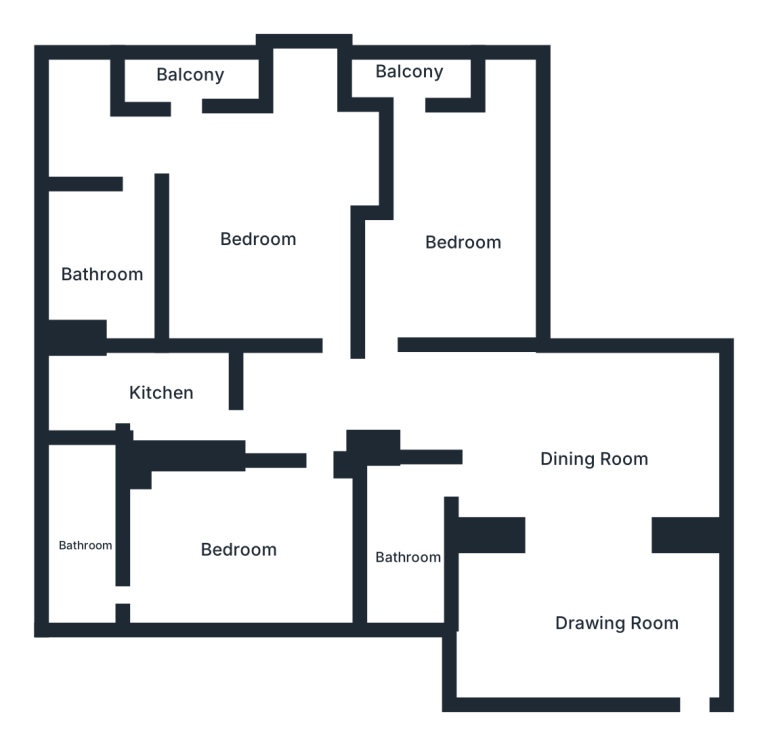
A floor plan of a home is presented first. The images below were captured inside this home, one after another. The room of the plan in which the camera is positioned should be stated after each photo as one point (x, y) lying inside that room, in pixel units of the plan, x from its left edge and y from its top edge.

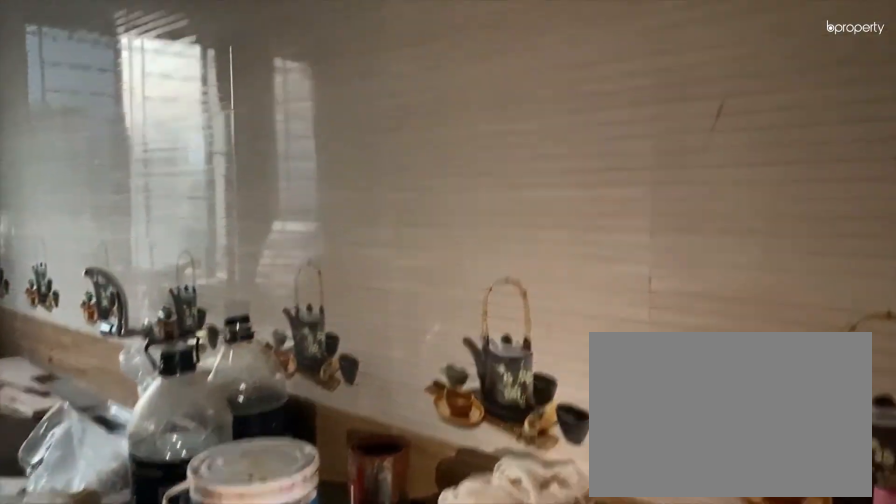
(159, 391)
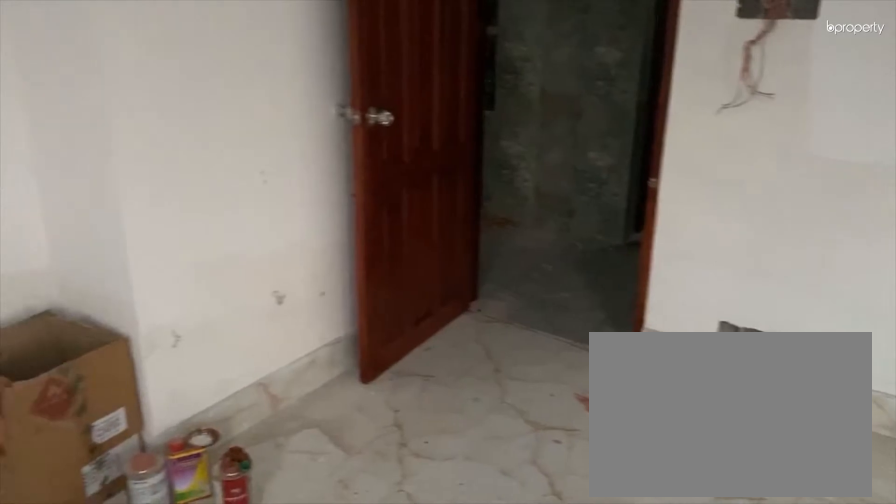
(264, 236)
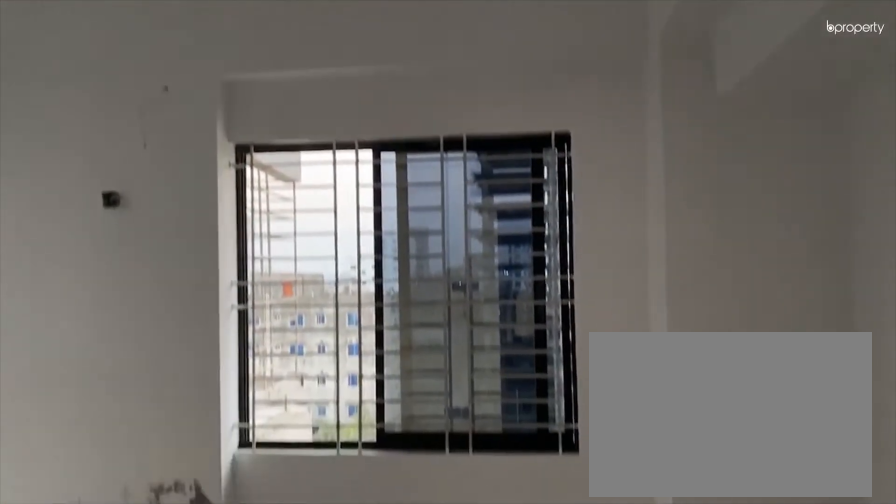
(264, 236)
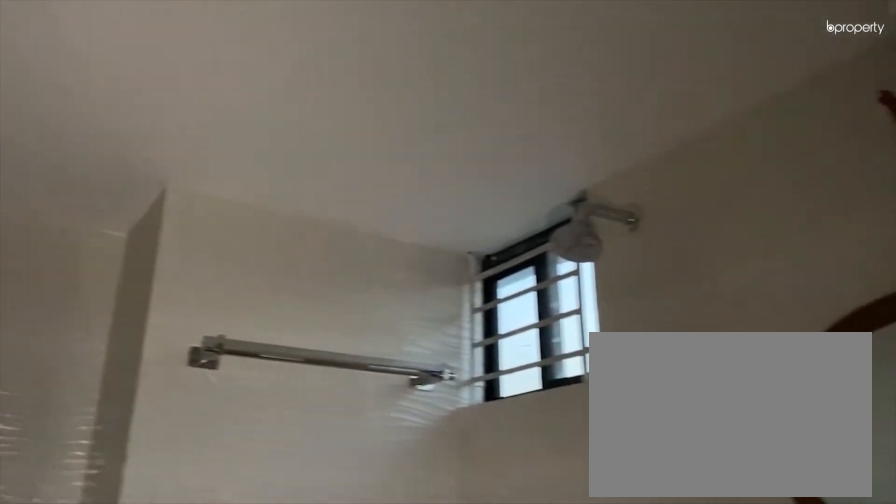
(103, 274)
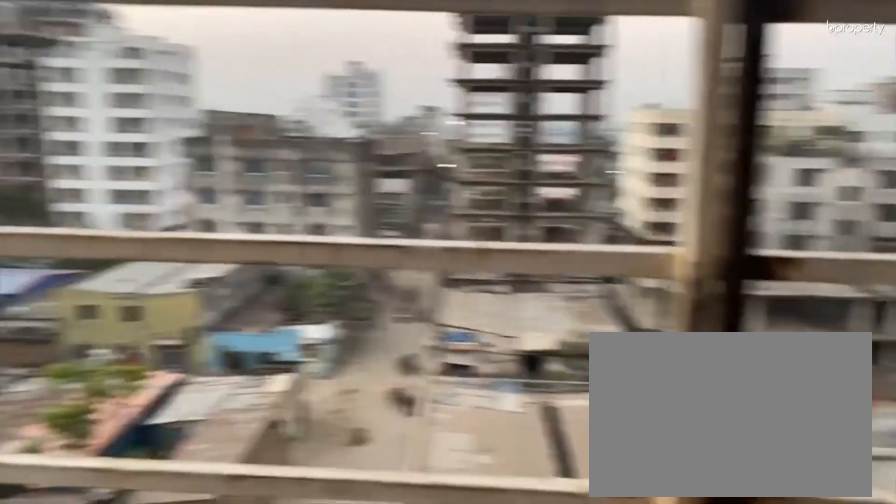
(191, 80)
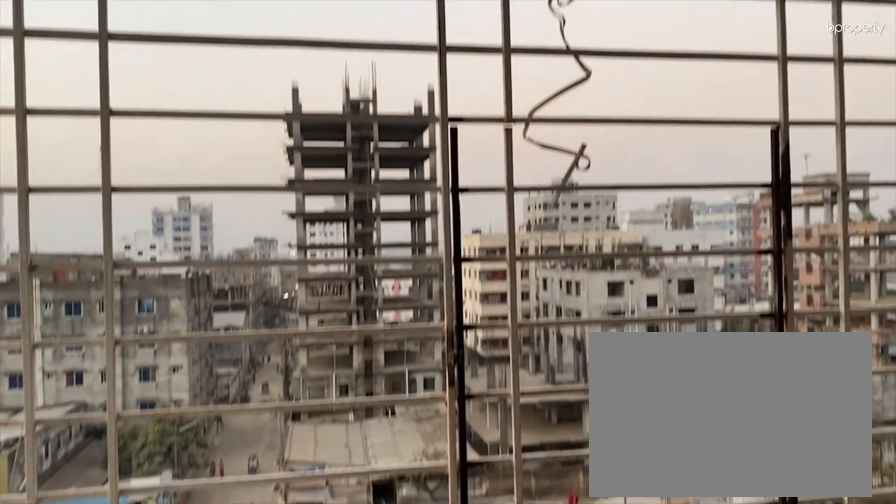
(191, 80)
